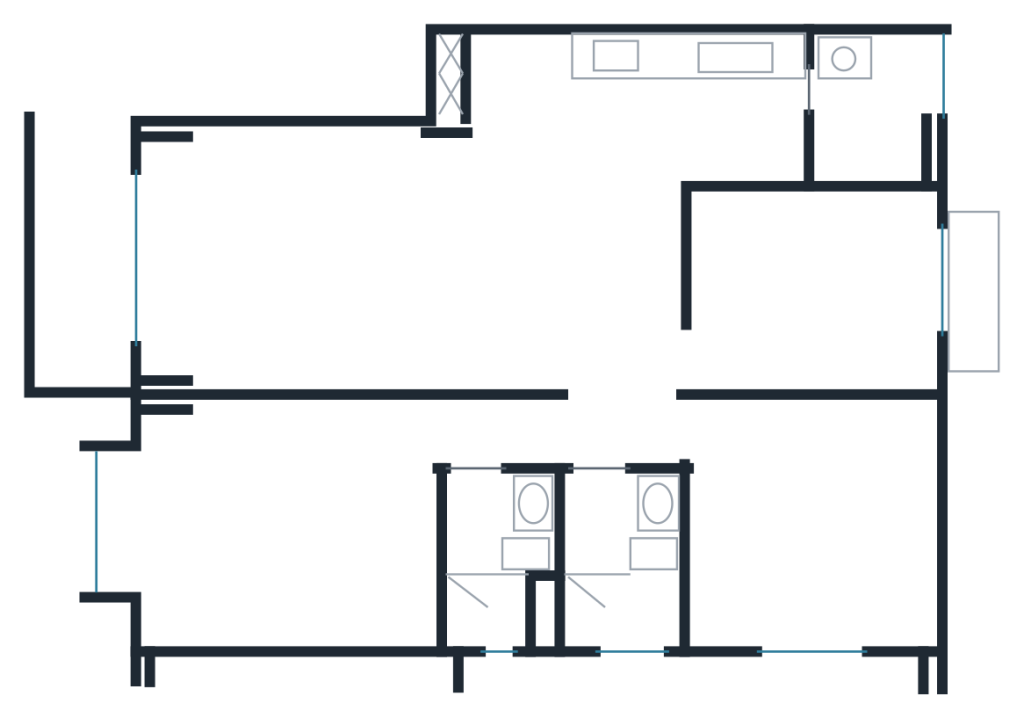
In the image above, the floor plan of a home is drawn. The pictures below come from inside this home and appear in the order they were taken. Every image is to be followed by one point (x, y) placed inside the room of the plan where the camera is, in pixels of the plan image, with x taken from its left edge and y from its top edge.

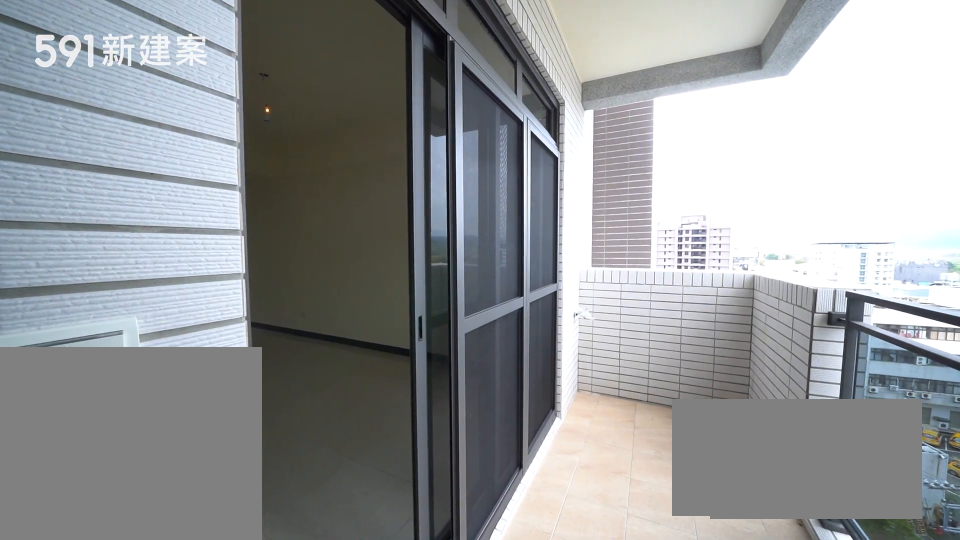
(81, 256)
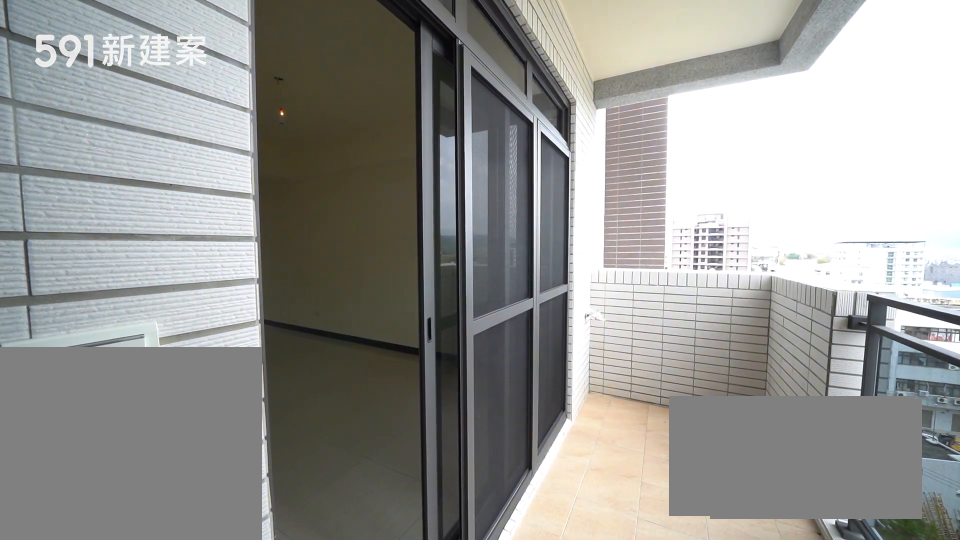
(81, 256)
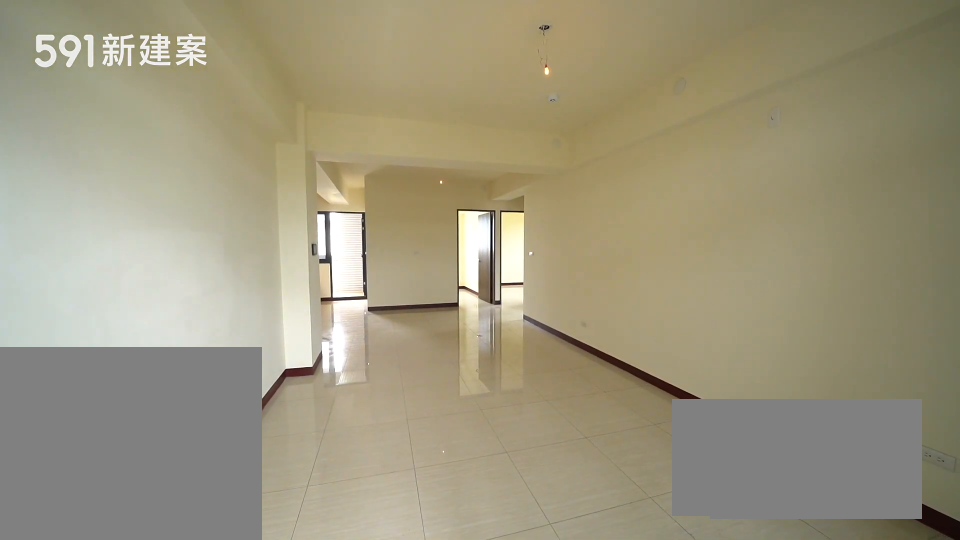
(415, 258)
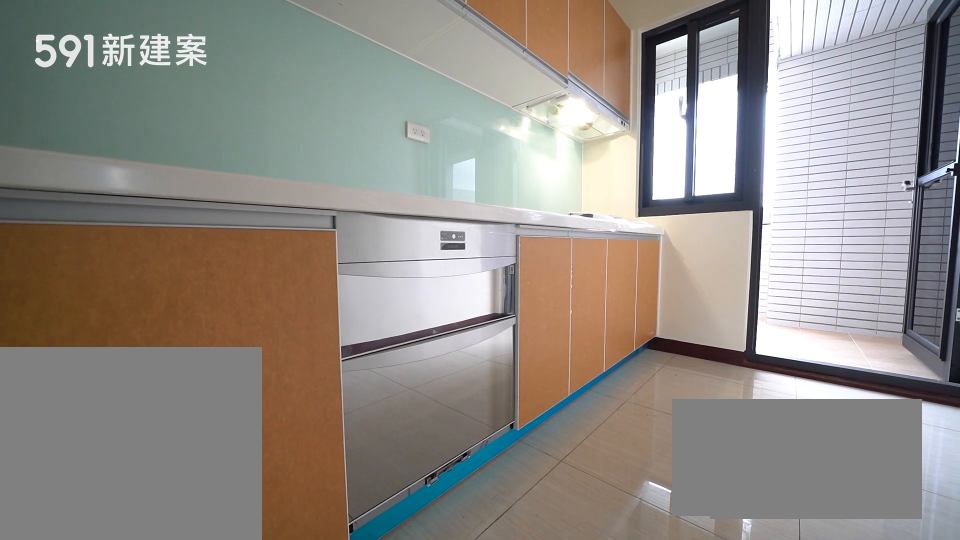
(640, 111)
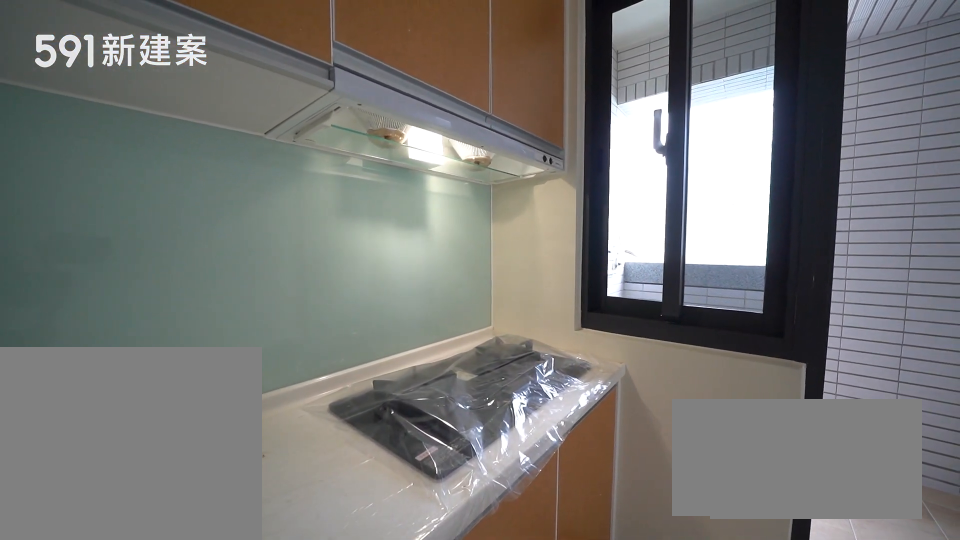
(640, 111)
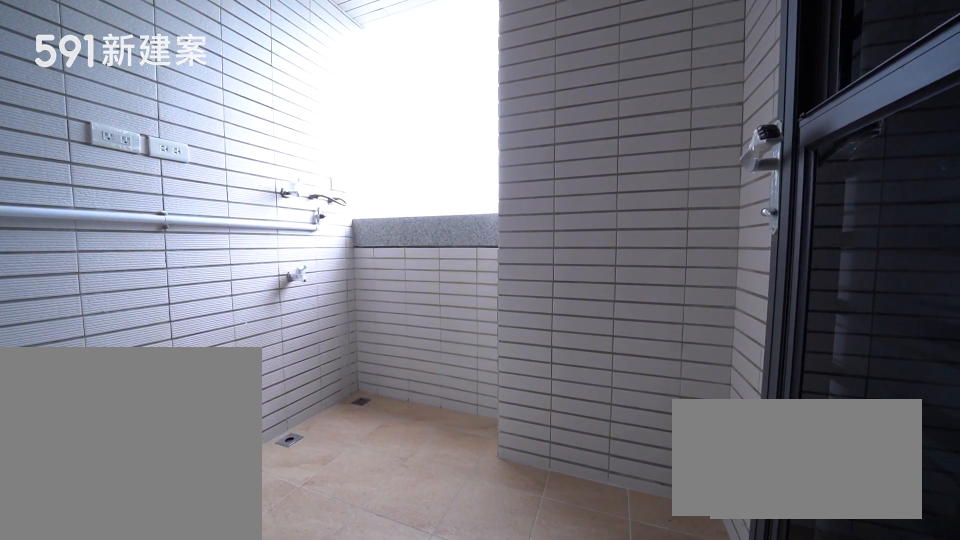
(873, 106)
